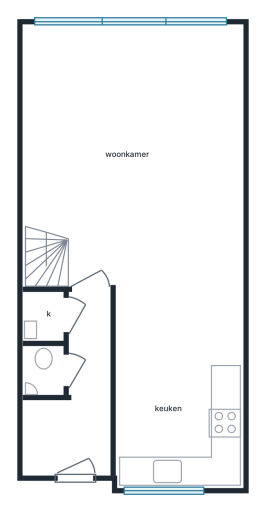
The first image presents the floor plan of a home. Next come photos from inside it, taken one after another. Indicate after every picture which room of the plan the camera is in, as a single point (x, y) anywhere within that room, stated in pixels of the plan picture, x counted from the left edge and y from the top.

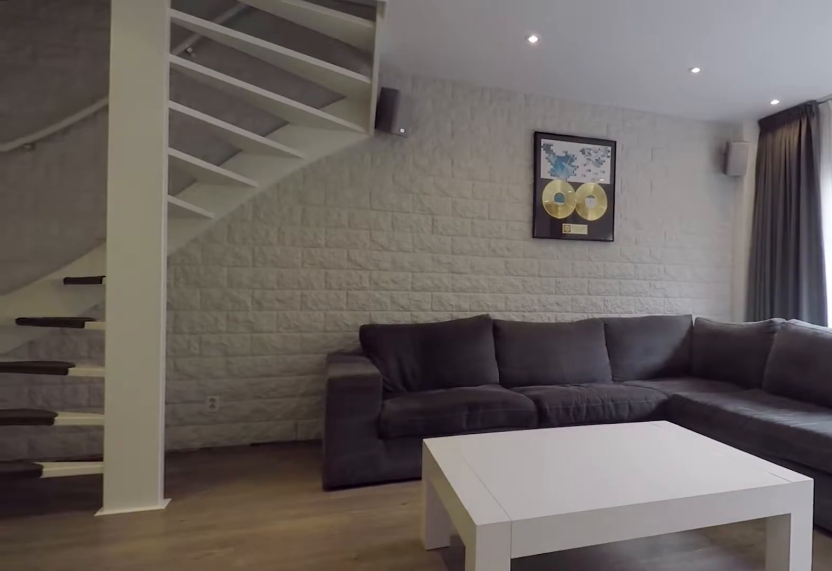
(136, 153)
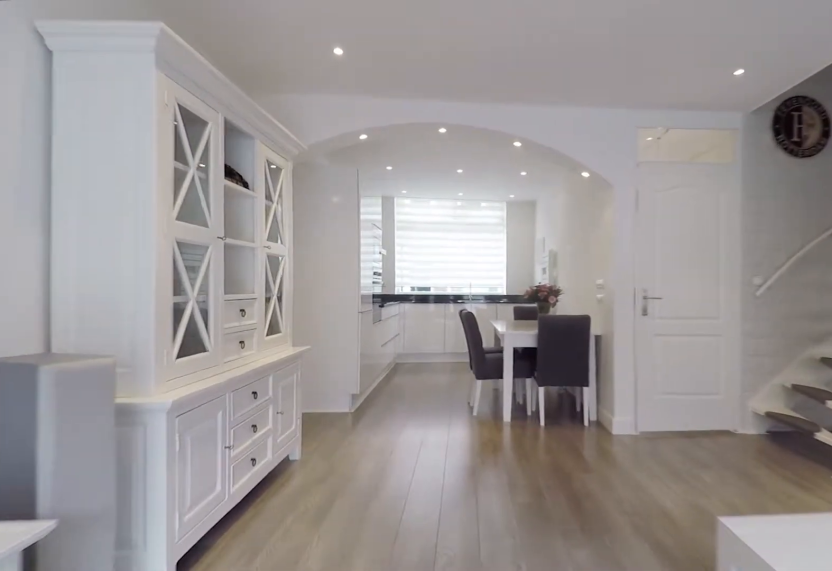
(136, 153)
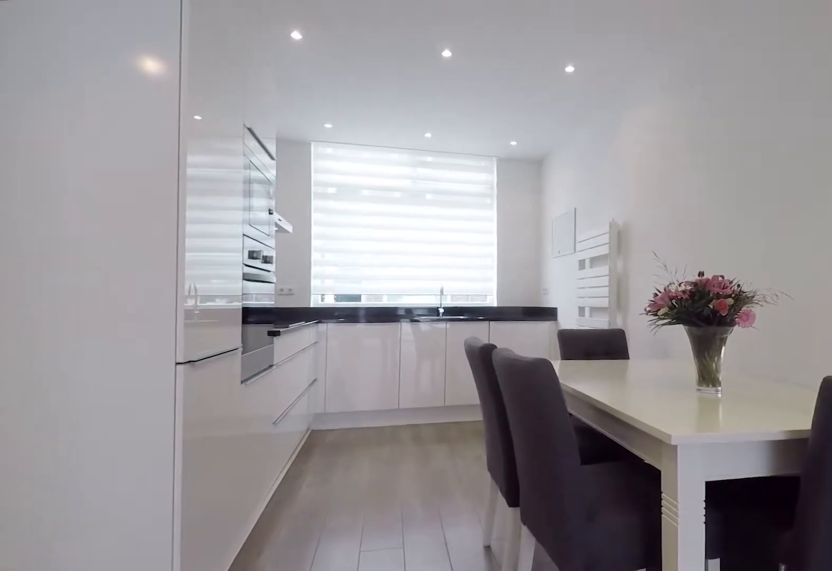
(178, 386)
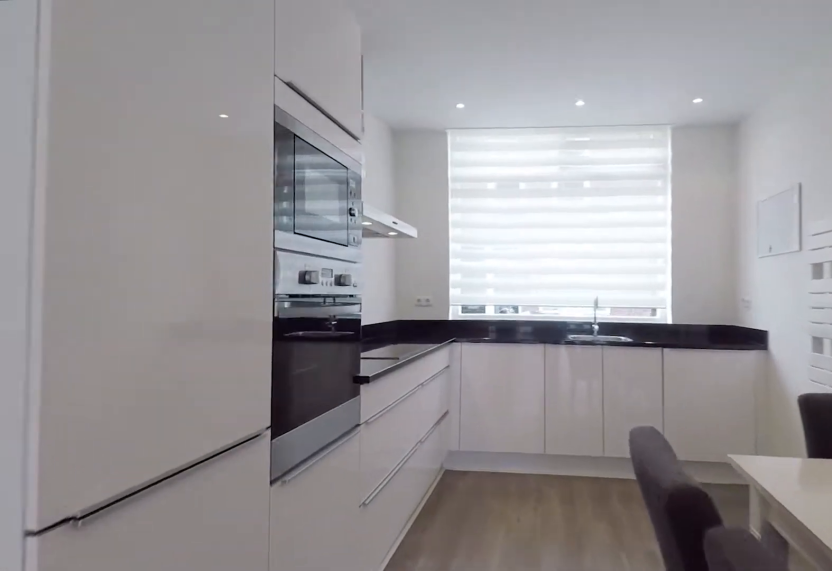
(178, 386)
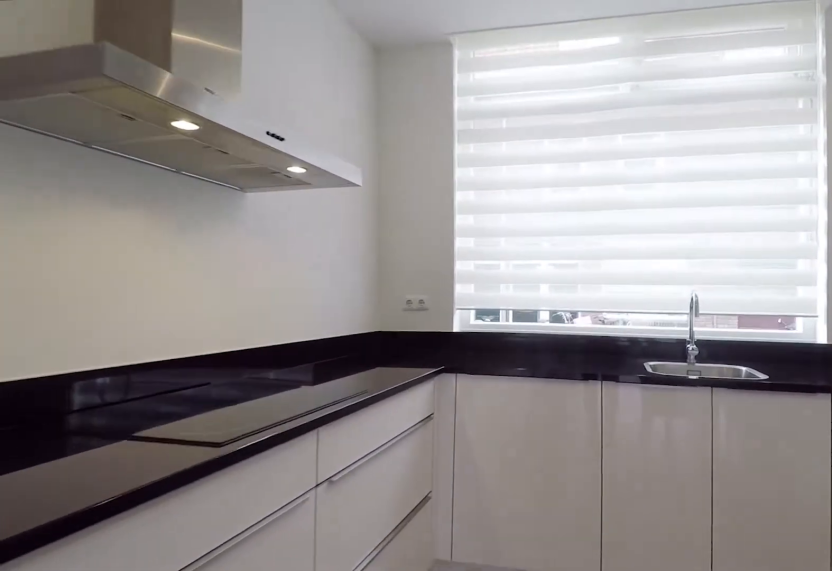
(178, 386)
